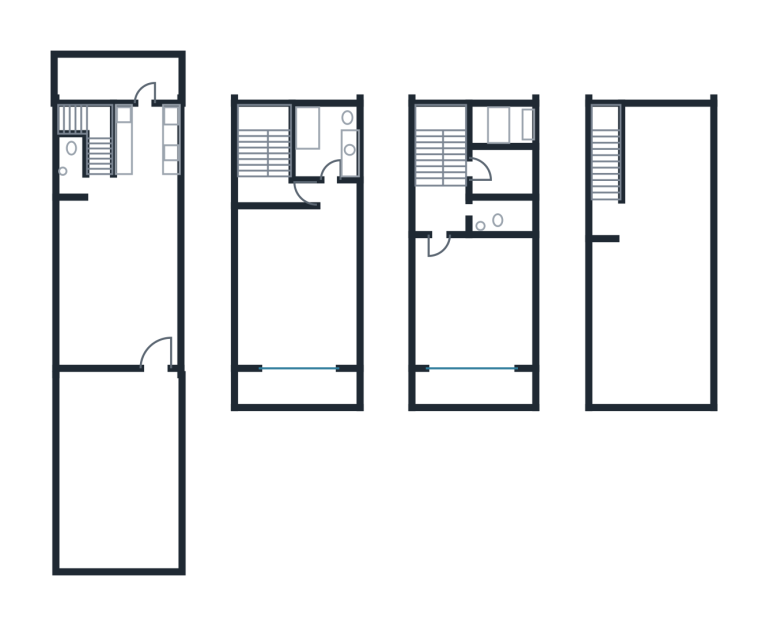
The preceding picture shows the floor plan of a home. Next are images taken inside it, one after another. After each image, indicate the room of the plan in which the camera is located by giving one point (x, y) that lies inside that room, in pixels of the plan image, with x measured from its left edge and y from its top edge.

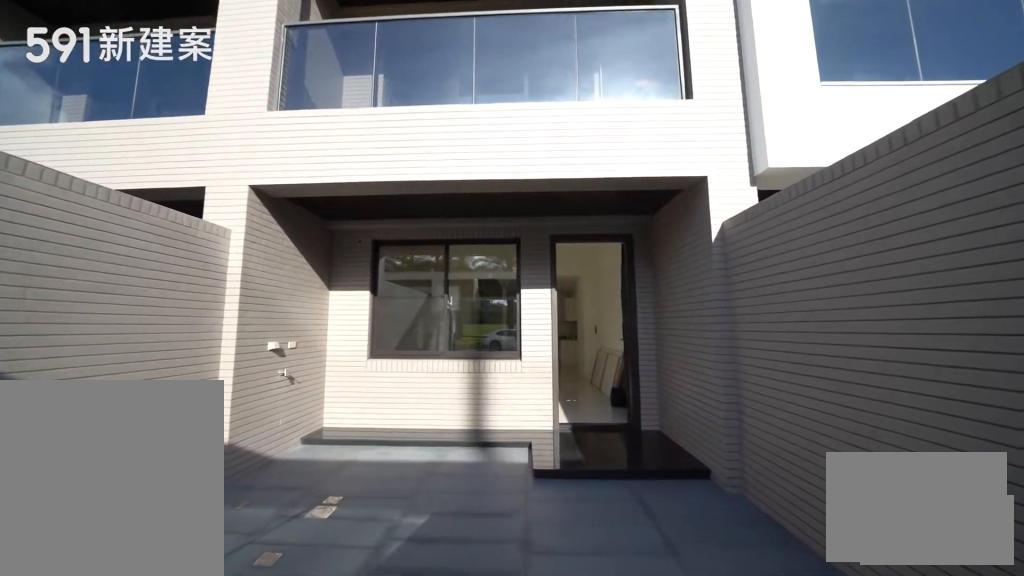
(114, 472)
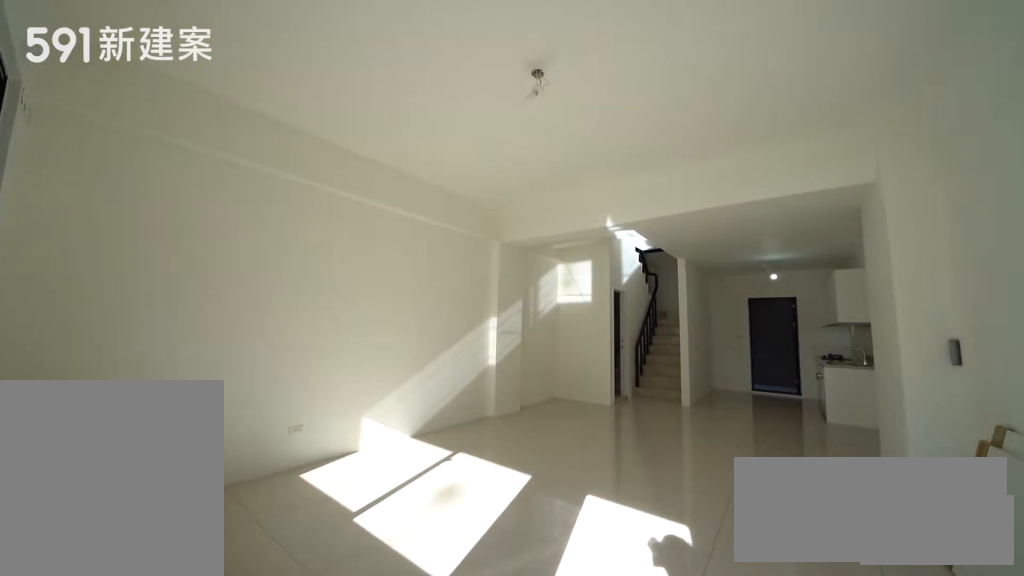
(117, 283)
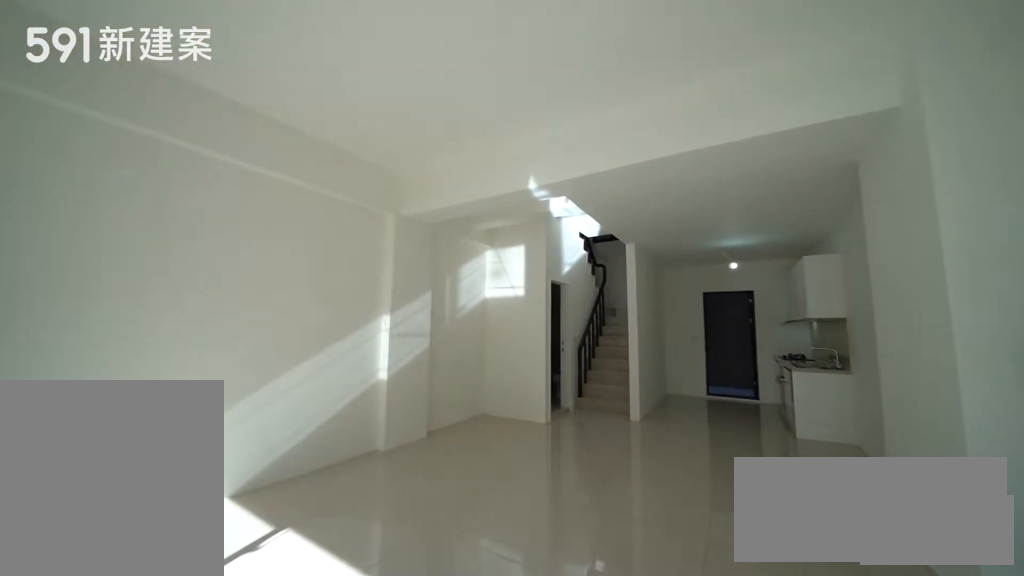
(117, 283)
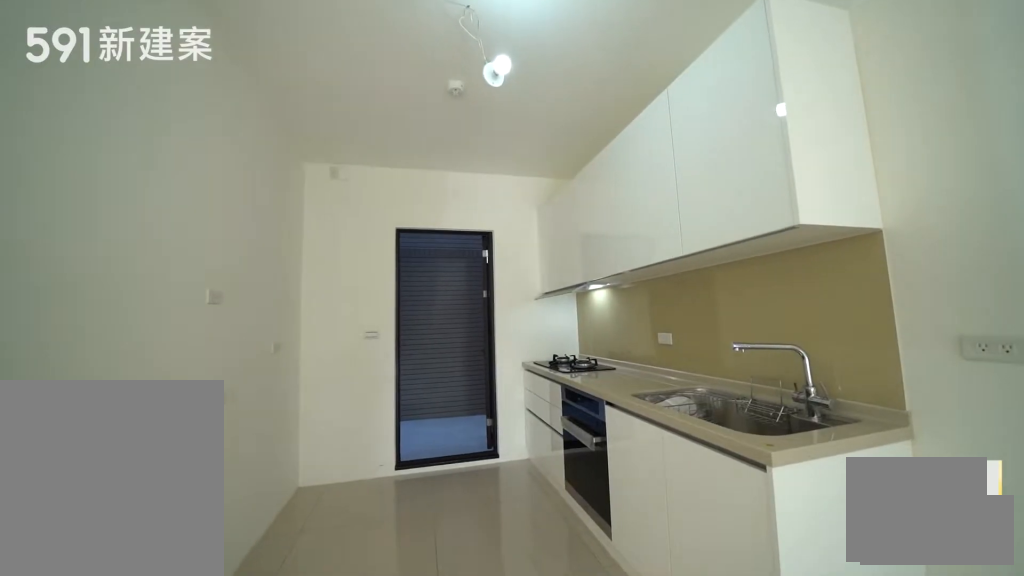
(145, 143)
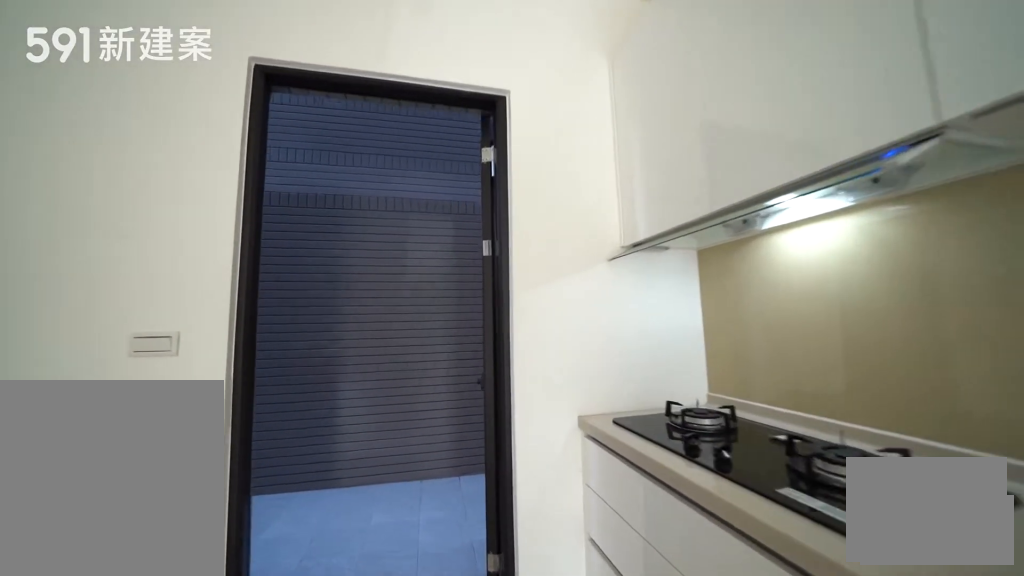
(145, 143)
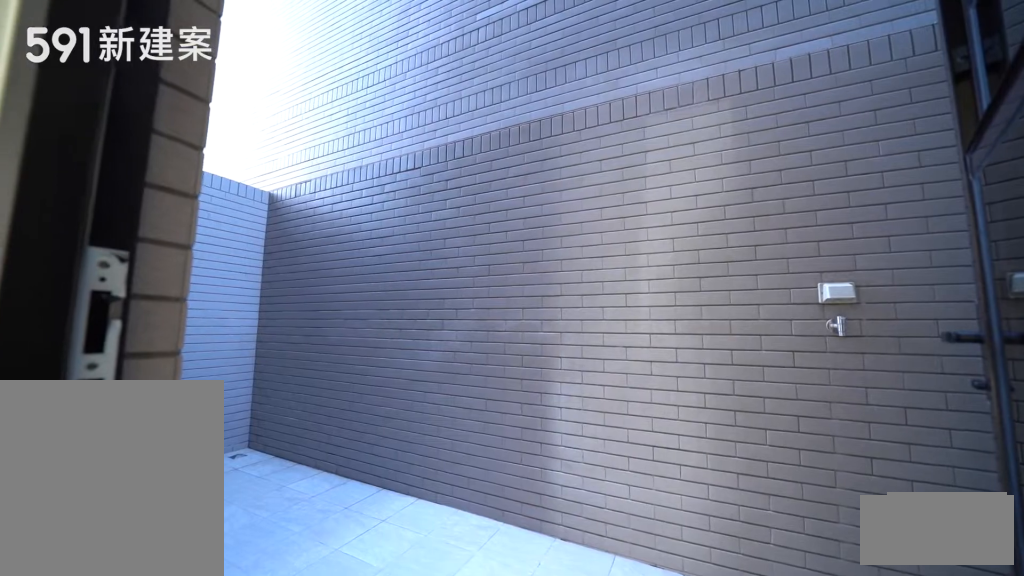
(115, 77)
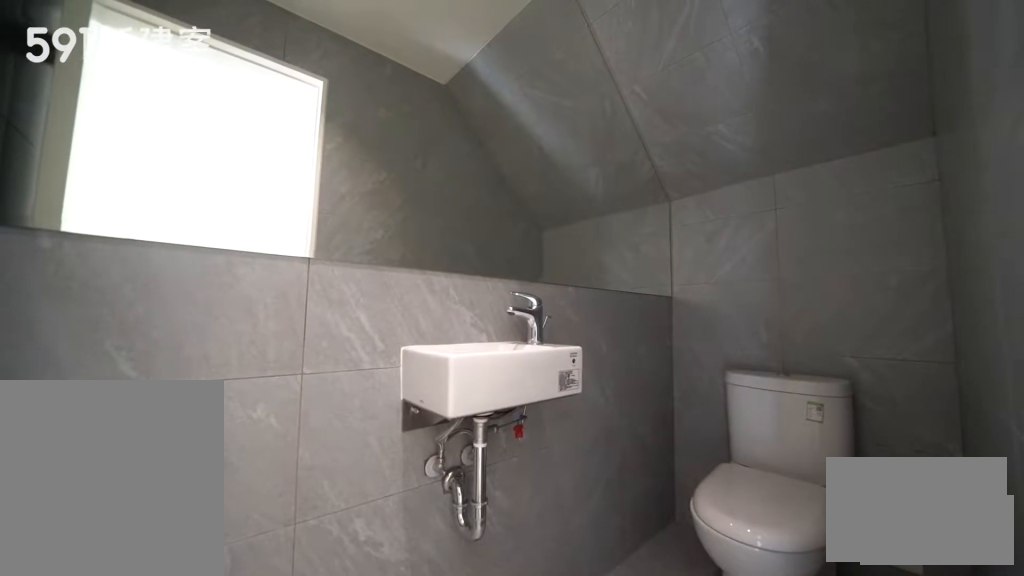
(70, 165)
